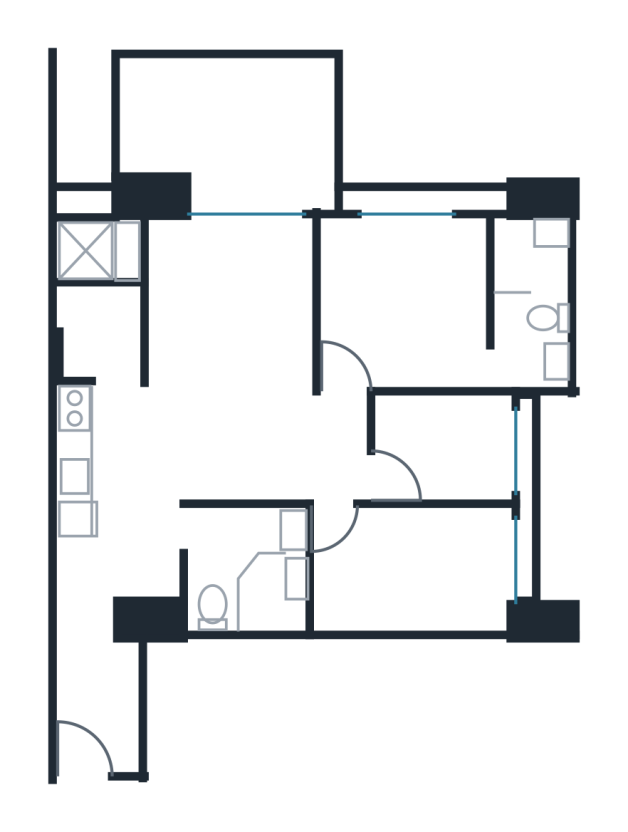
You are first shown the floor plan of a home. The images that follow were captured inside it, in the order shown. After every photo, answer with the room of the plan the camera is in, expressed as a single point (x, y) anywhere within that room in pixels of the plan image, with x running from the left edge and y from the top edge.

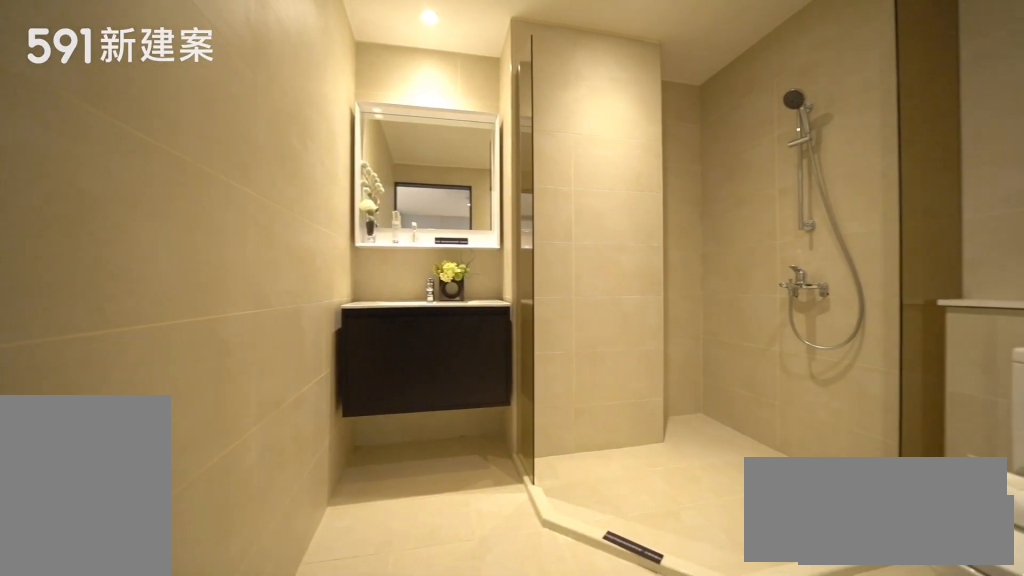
(248, 570)
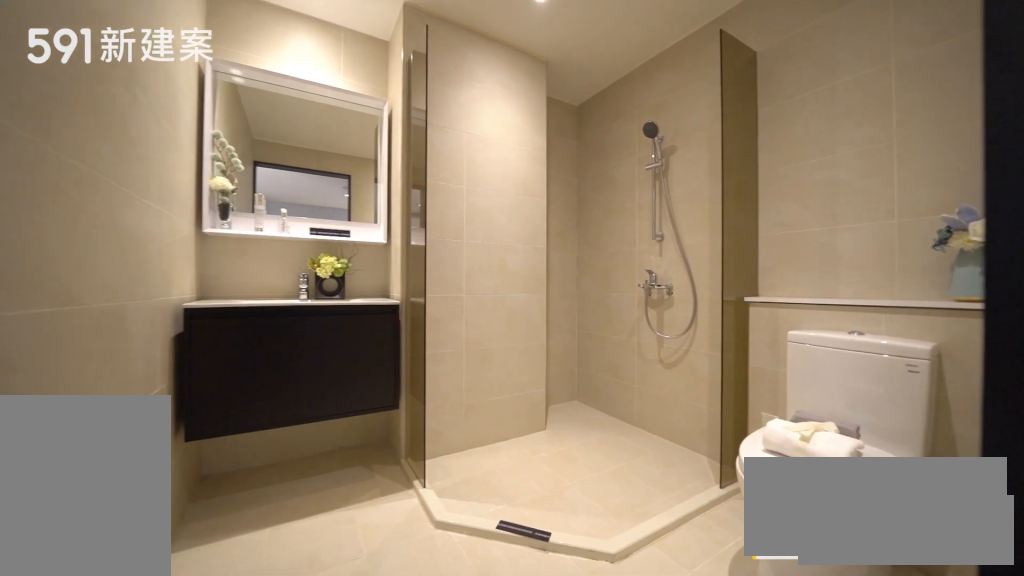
(248, 570)
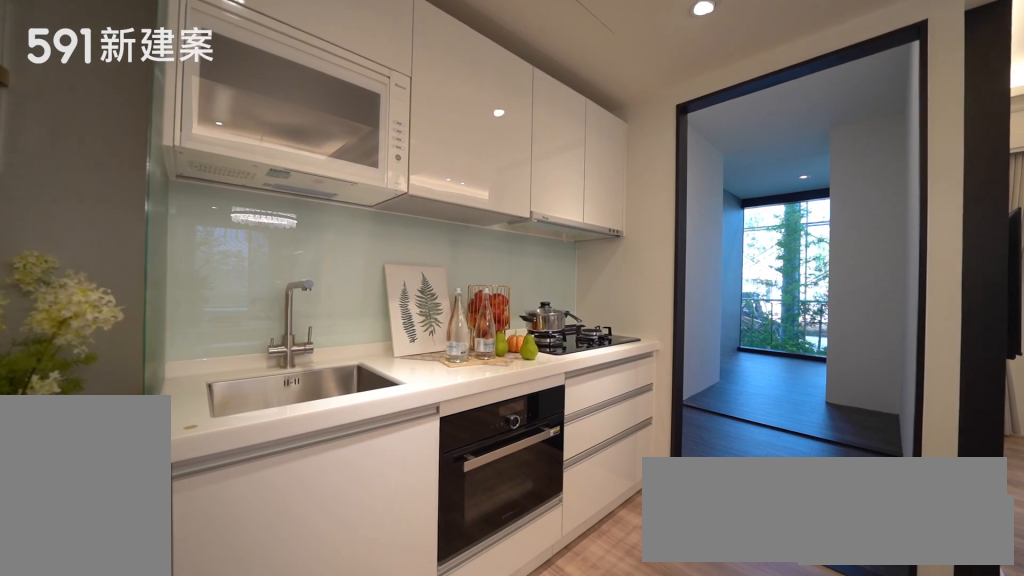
(98, 474)
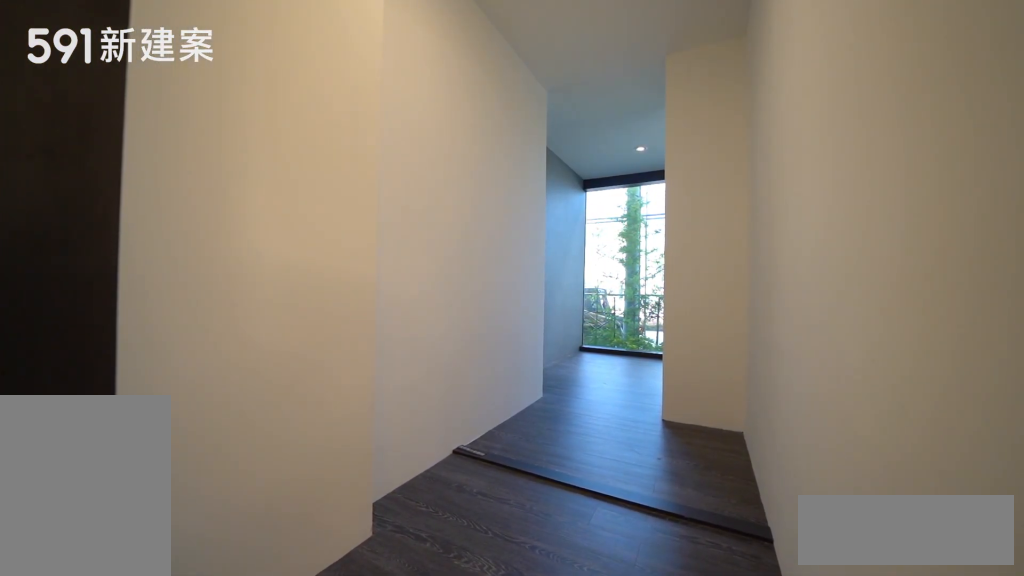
(93, 338)
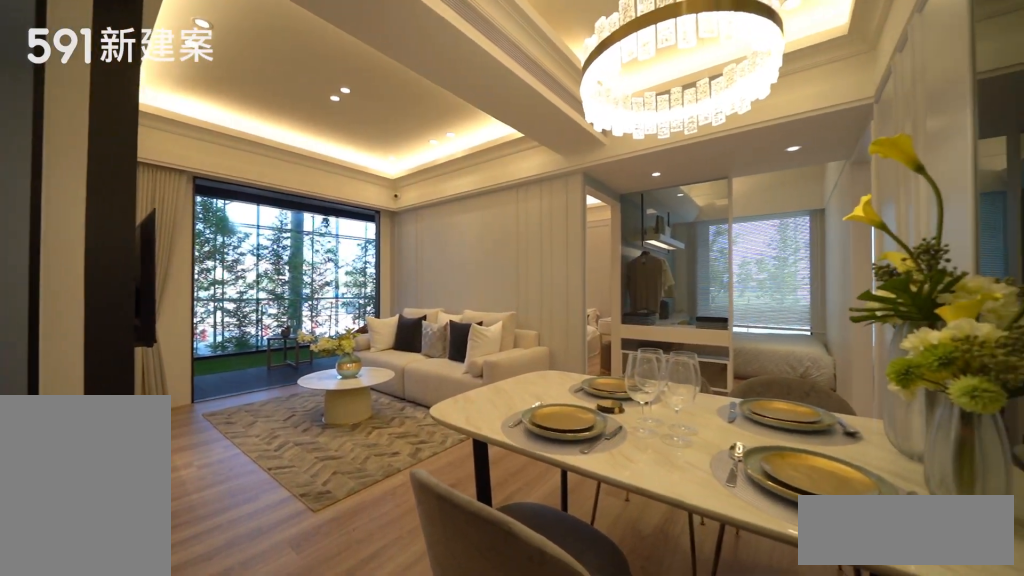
(246, 444)
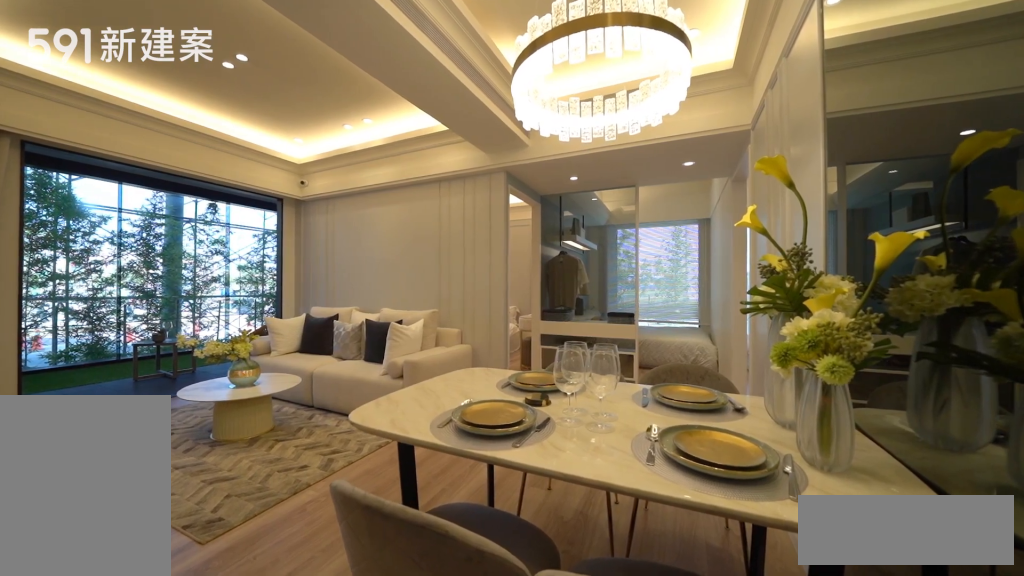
(246, 444)
